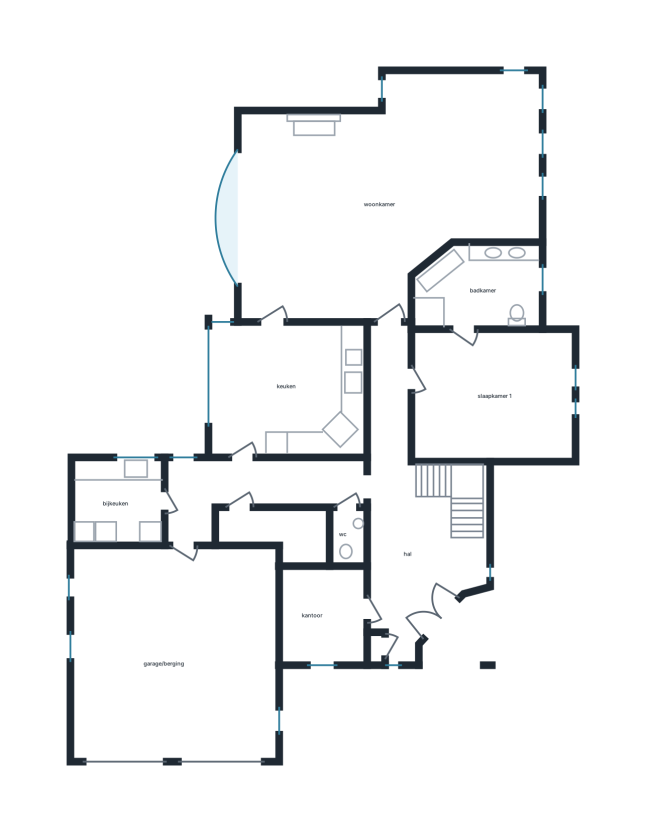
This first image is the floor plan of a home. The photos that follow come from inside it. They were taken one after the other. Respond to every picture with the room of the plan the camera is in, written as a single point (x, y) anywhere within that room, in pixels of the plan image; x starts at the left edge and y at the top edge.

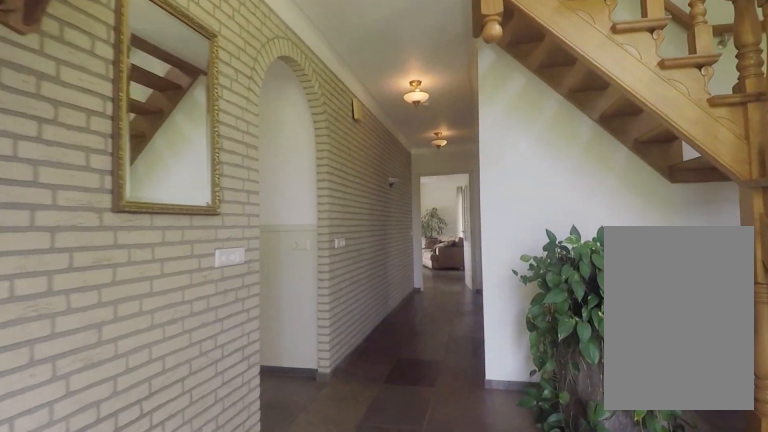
(407, 515)
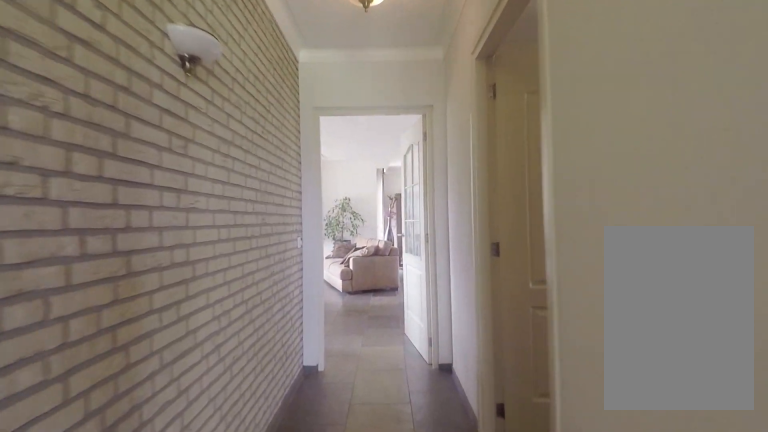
(407, 515)
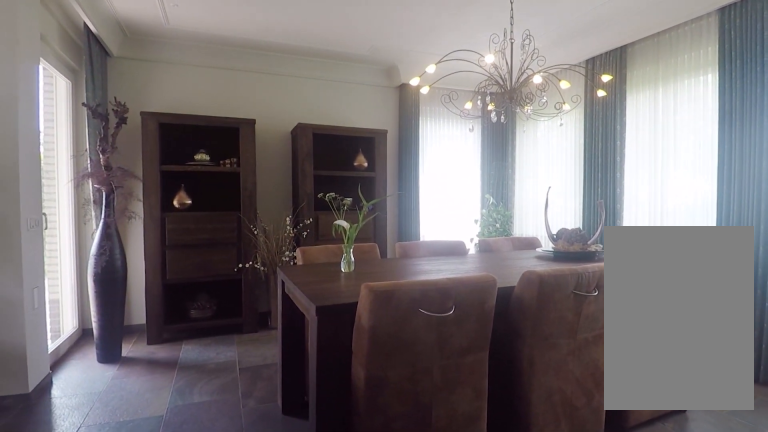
(376, 194)
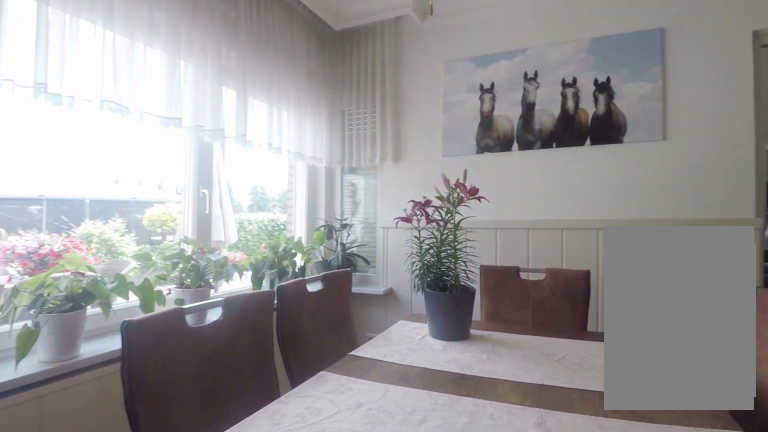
(288, 388)
